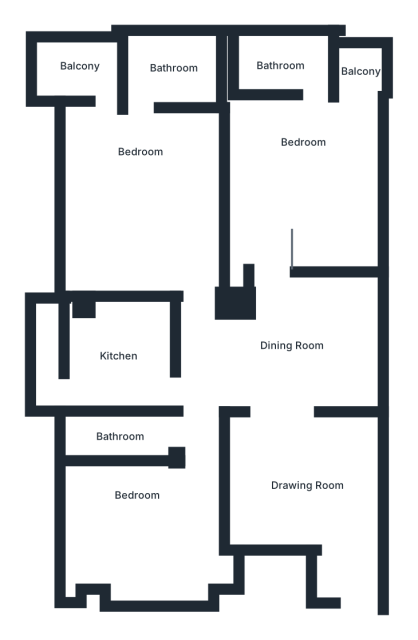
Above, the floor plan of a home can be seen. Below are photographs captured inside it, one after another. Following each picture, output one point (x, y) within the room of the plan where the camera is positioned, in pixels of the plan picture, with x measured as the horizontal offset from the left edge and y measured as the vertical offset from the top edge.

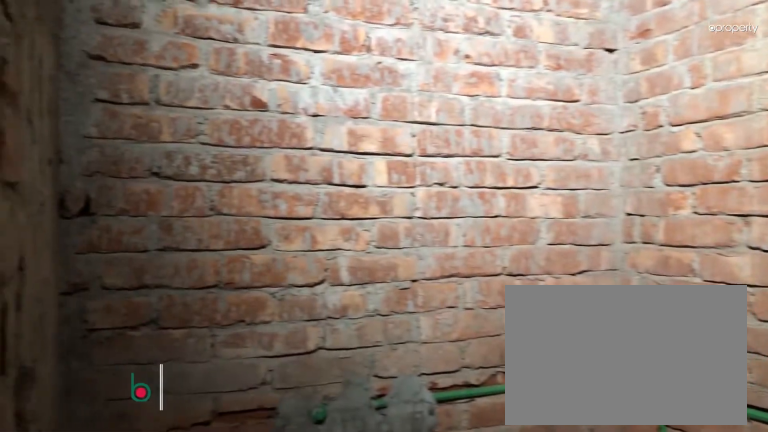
(285, 70)
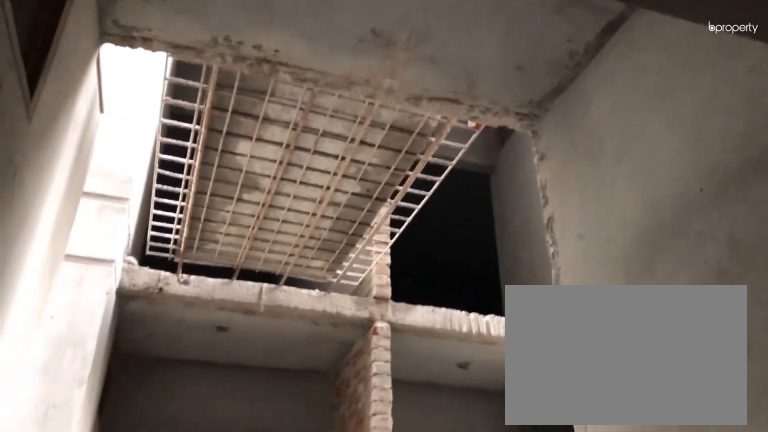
(356, 74)
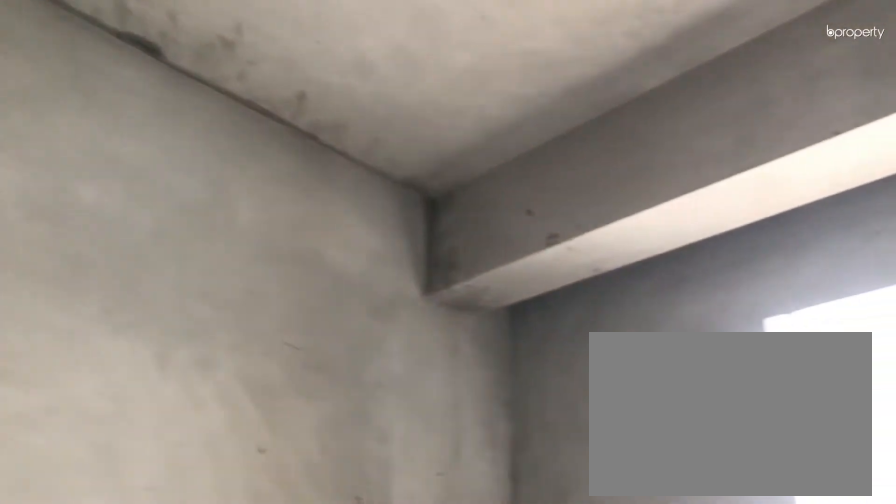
(142, 208)
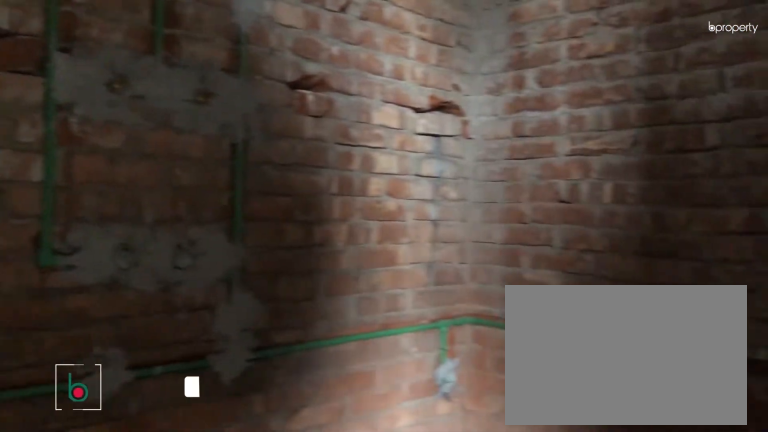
(178, 74)
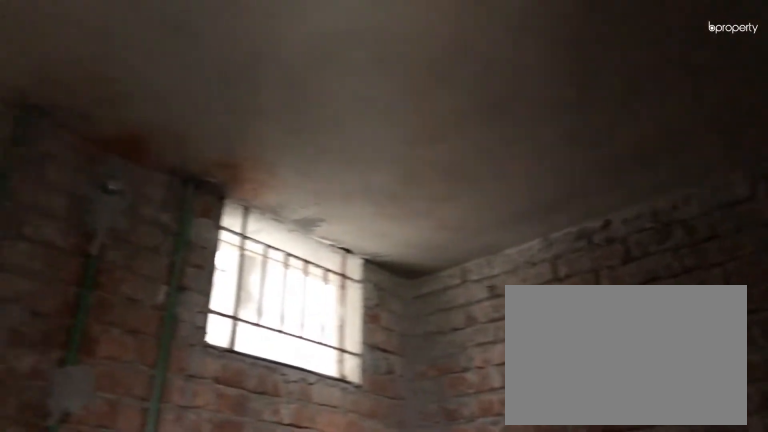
(178, 74)
